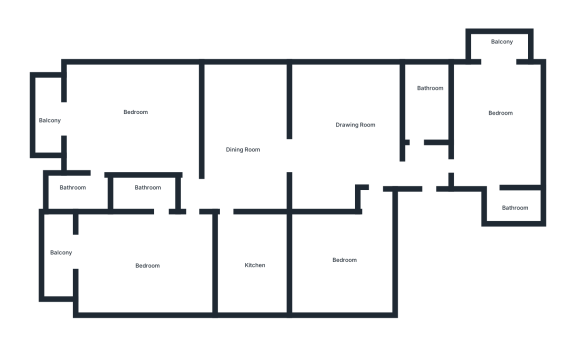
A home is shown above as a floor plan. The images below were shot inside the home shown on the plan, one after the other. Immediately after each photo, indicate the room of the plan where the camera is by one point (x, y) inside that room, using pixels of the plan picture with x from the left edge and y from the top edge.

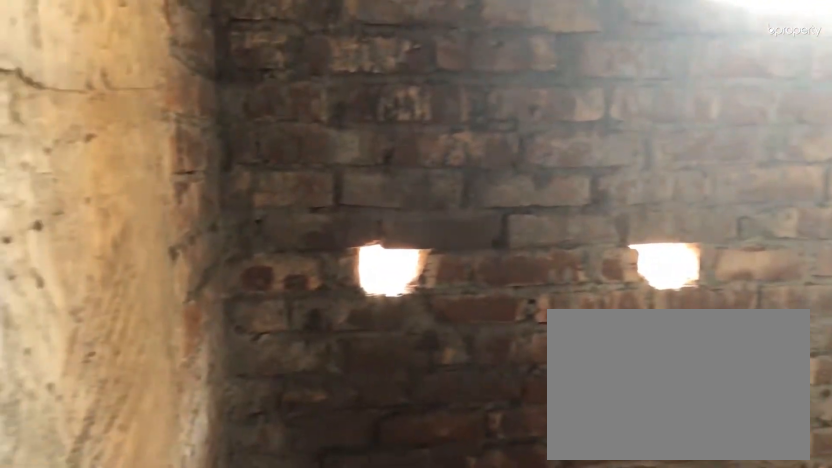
(507, 205)
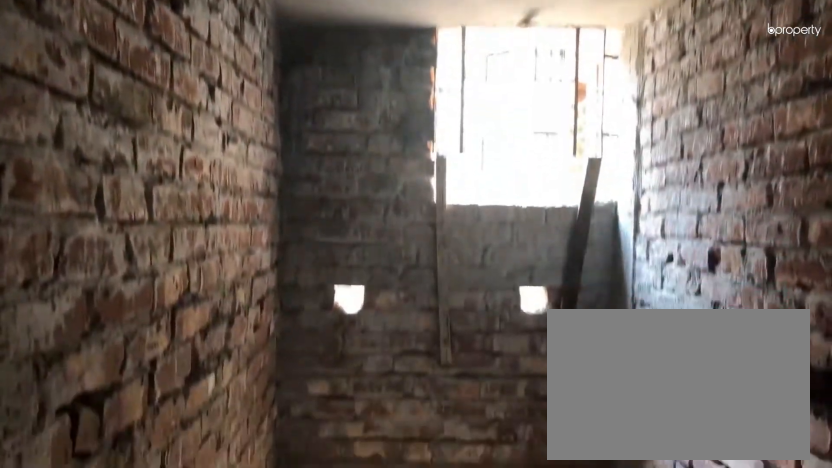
(422, 105)
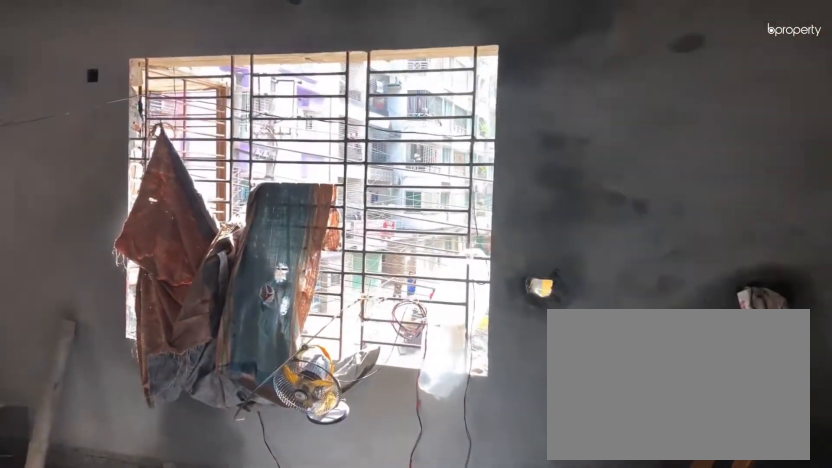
(136, 114)
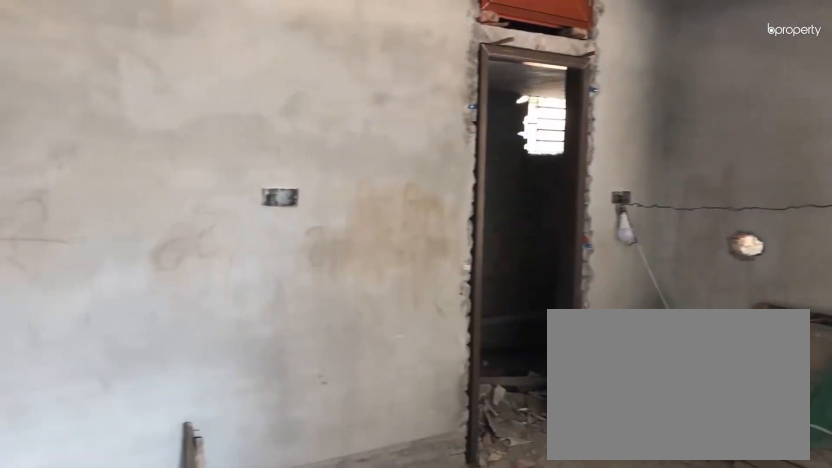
(128, 124)
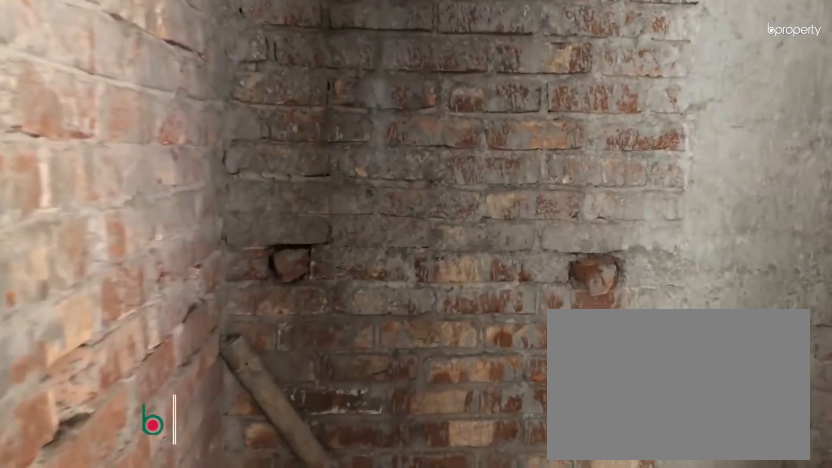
(88, 196)
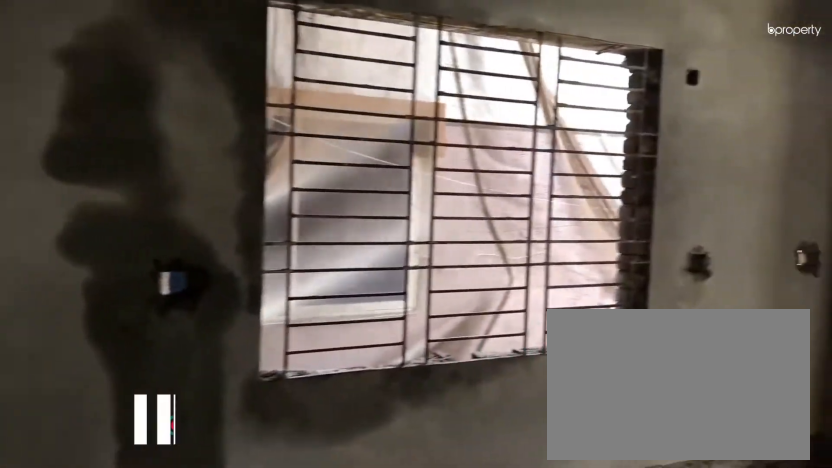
(132, 268)
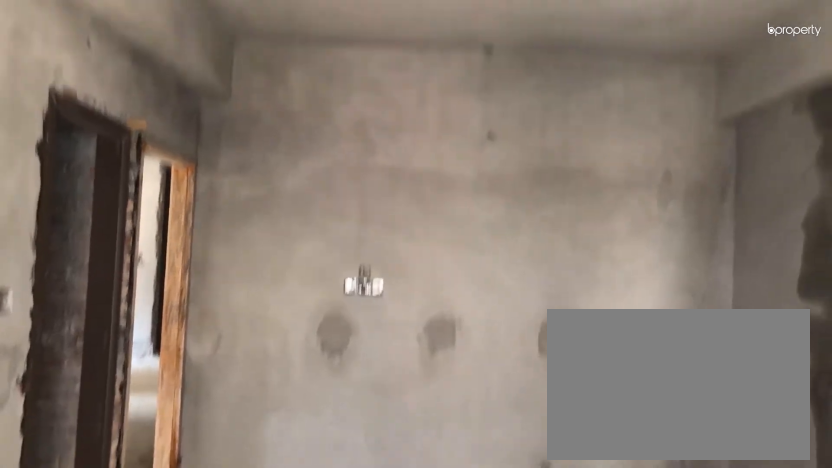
(132, 268)
